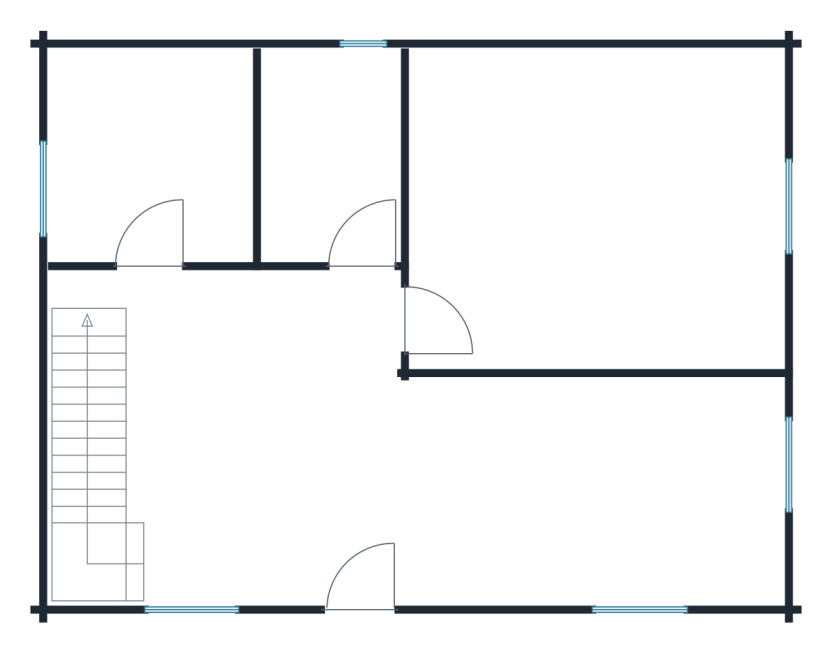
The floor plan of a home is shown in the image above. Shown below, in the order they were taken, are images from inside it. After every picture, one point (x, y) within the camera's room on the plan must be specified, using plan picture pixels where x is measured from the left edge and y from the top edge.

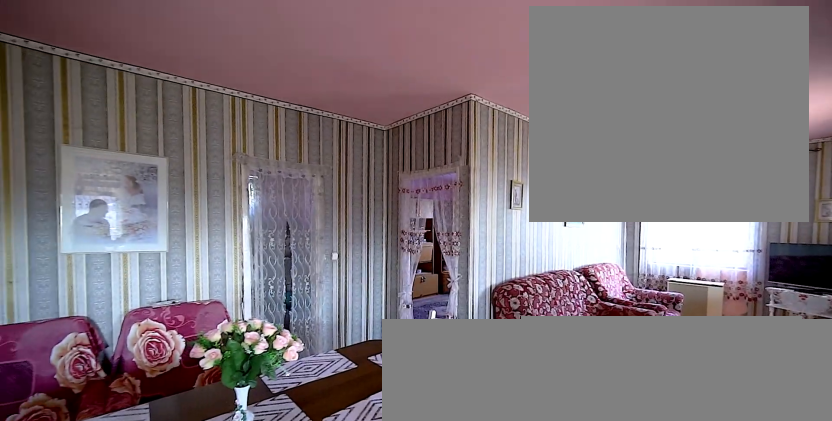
(353, 469)
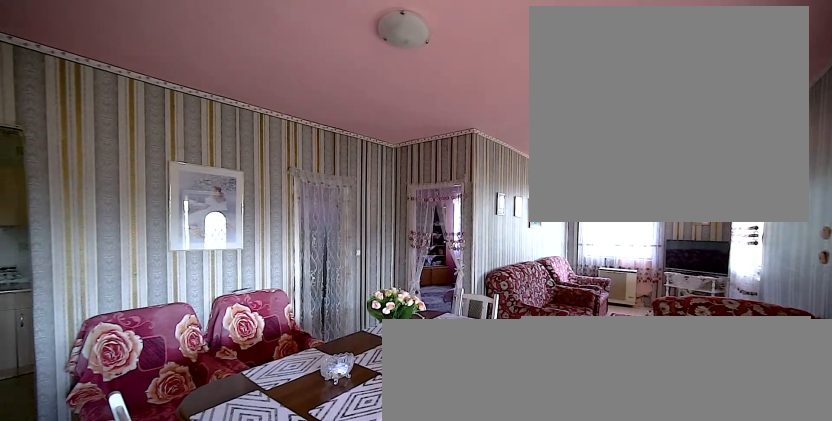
(354, 469)
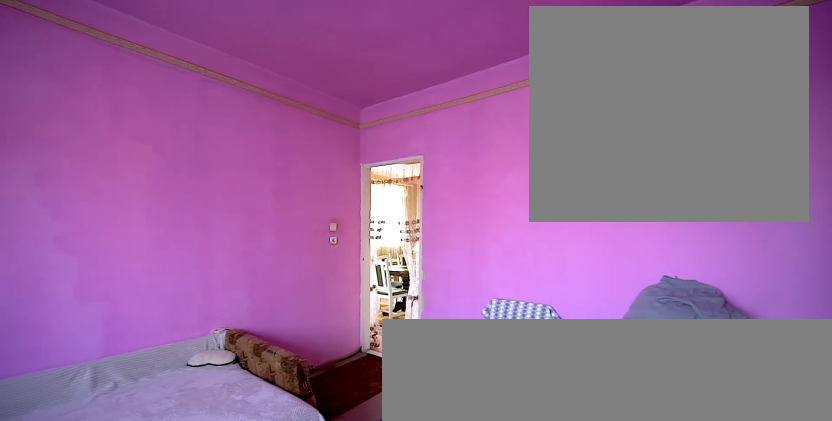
(603, 223)
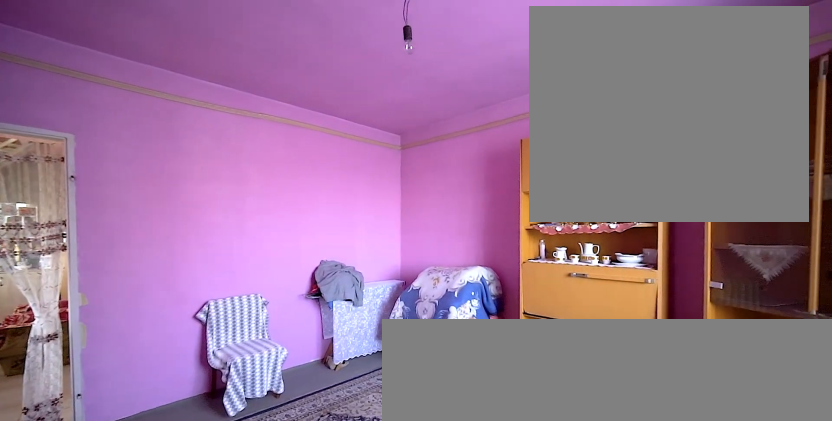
(603, 223)
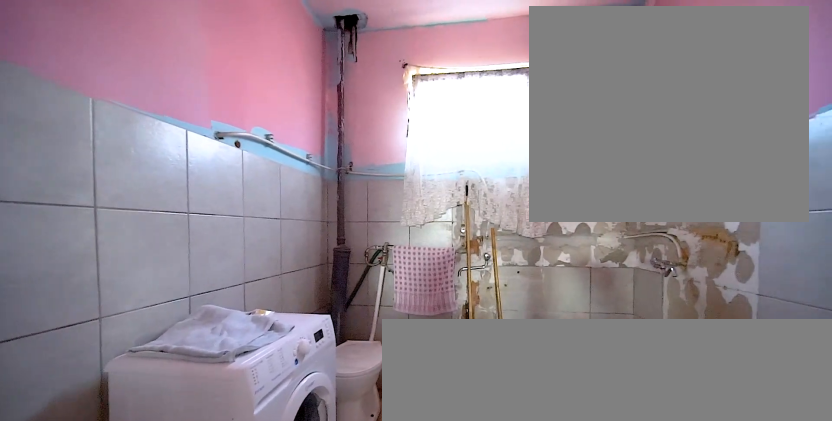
(331, 163)
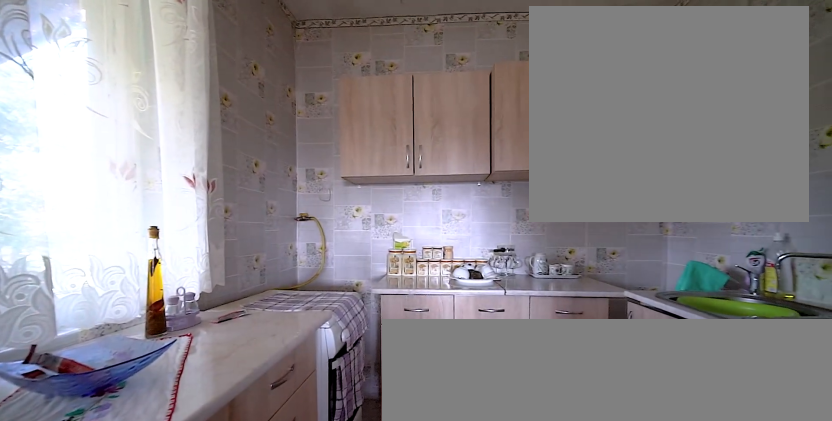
(159, 176)
